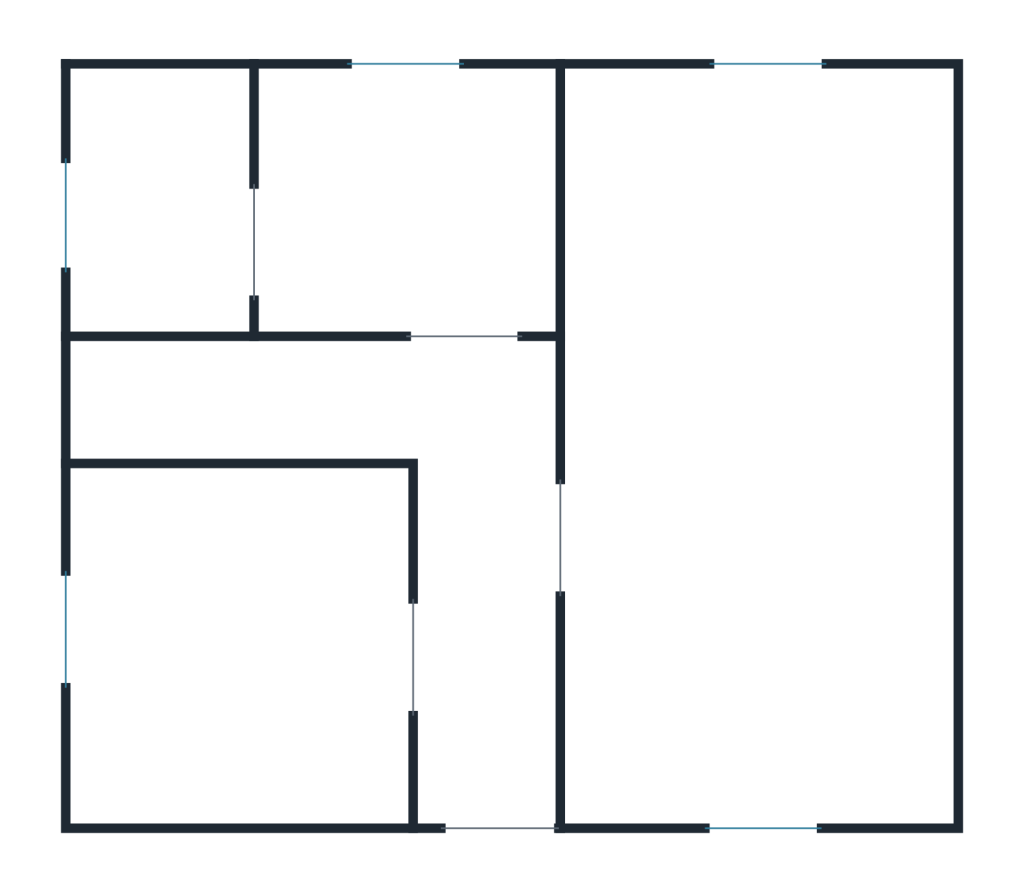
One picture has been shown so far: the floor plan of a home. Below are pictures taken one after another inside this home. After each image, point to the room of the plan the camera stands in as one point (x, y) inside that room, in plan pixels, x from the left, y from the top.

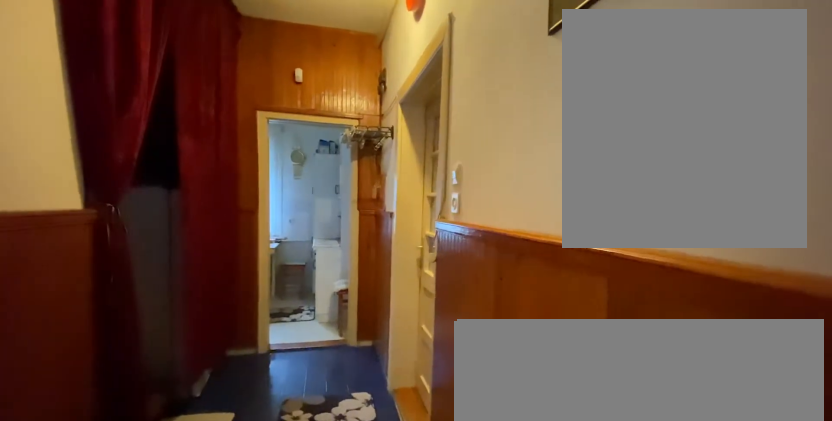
(490, 660)
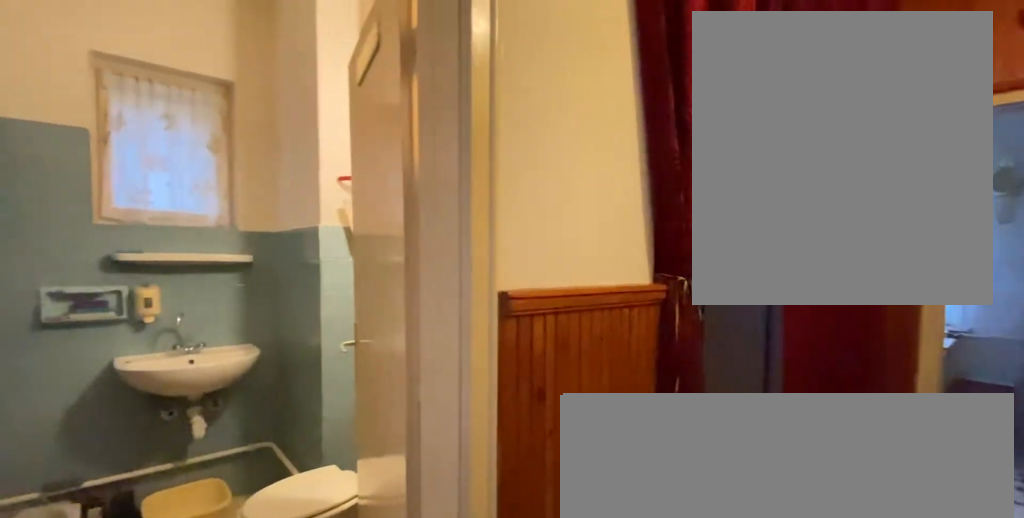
(490, 660)
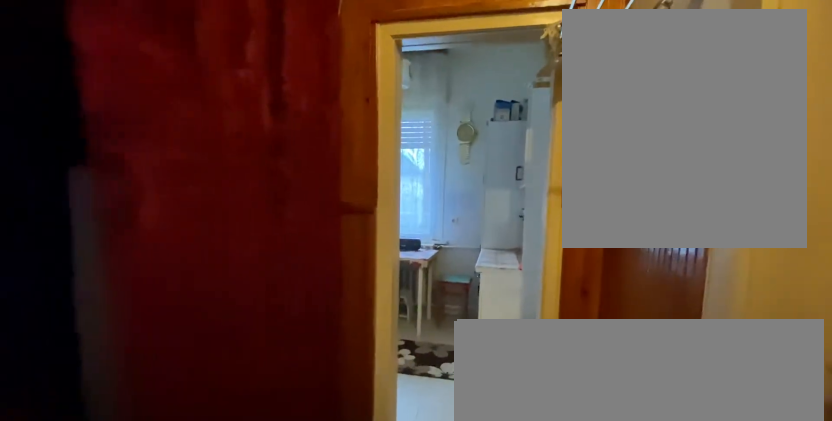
(490, 660)
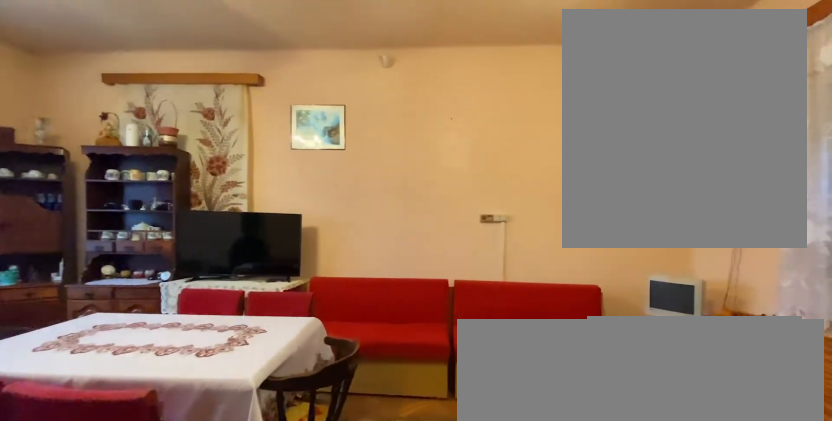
(777, 465)
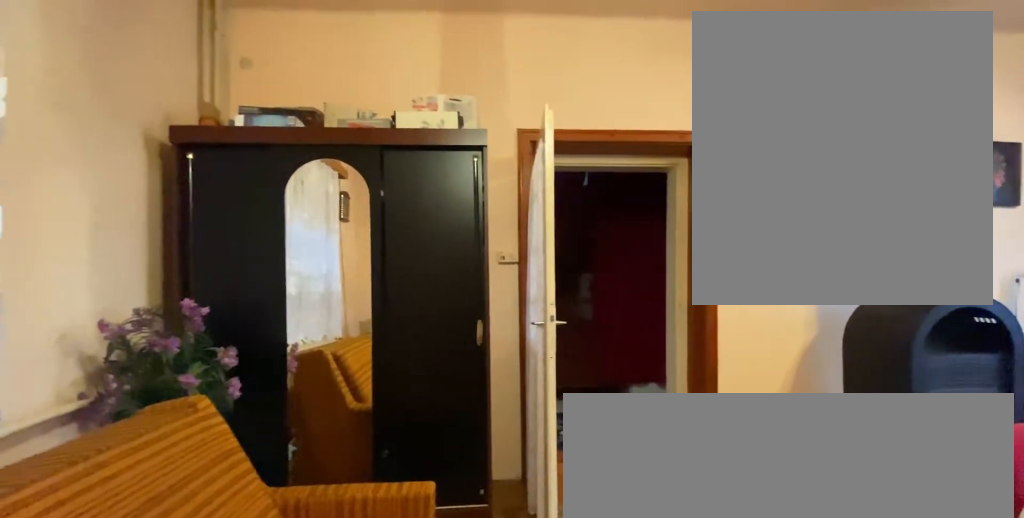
(778, 465)
